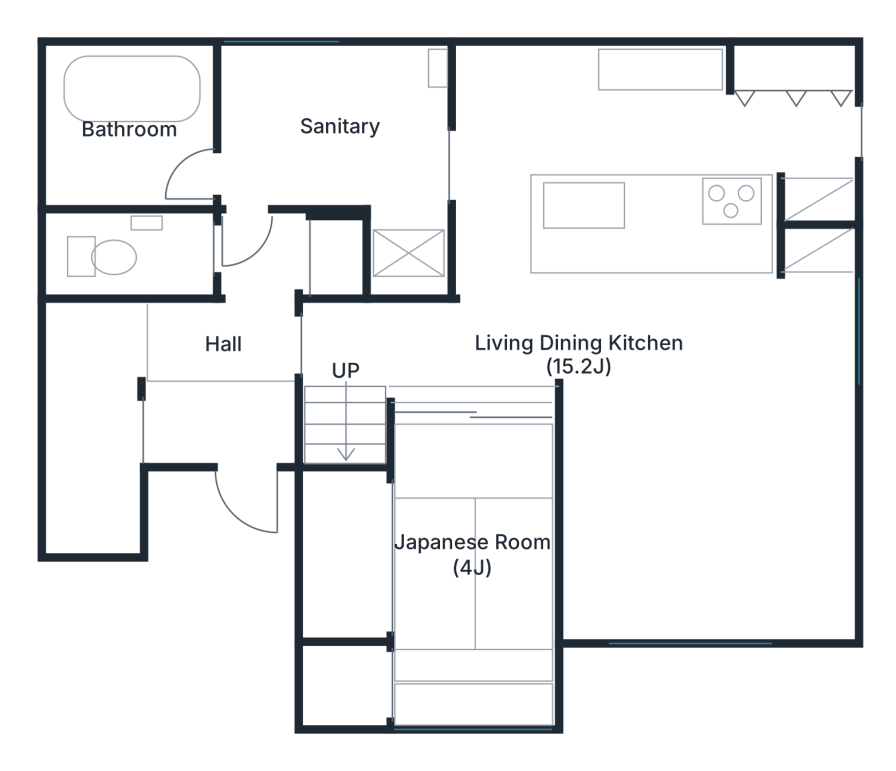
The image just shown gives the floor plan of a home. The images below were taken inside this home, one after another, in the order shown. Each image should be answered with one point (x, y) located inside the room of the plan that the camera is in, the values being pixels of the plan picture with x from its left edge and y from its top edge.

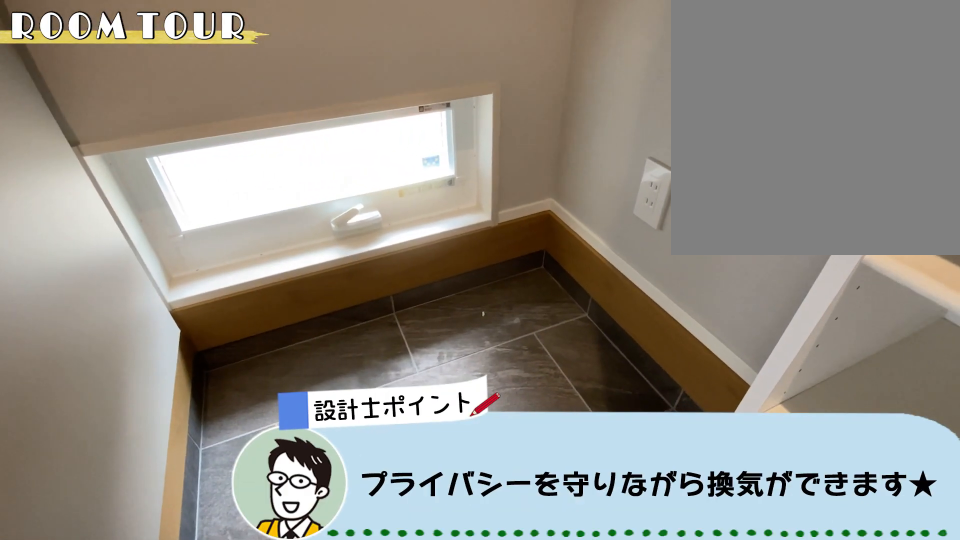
(216, 382)
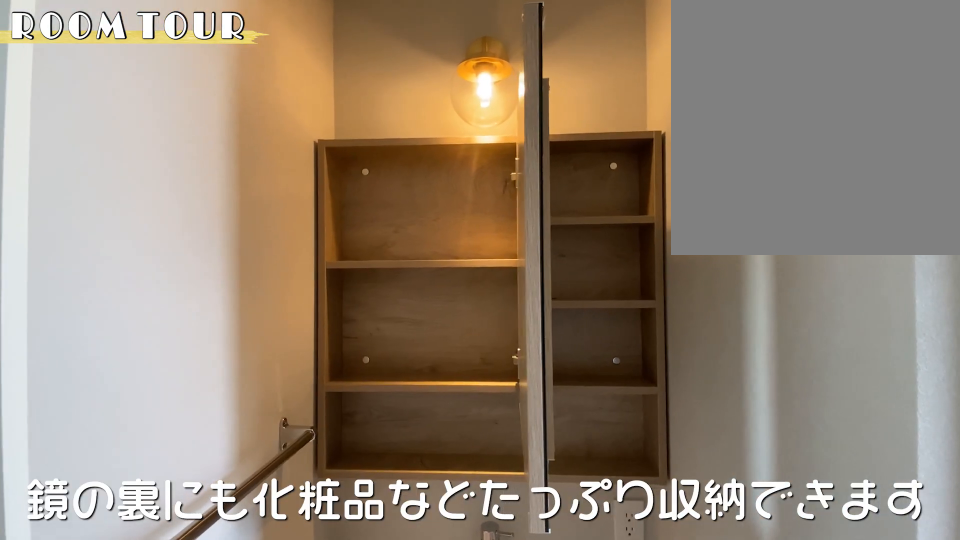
(270, 258)
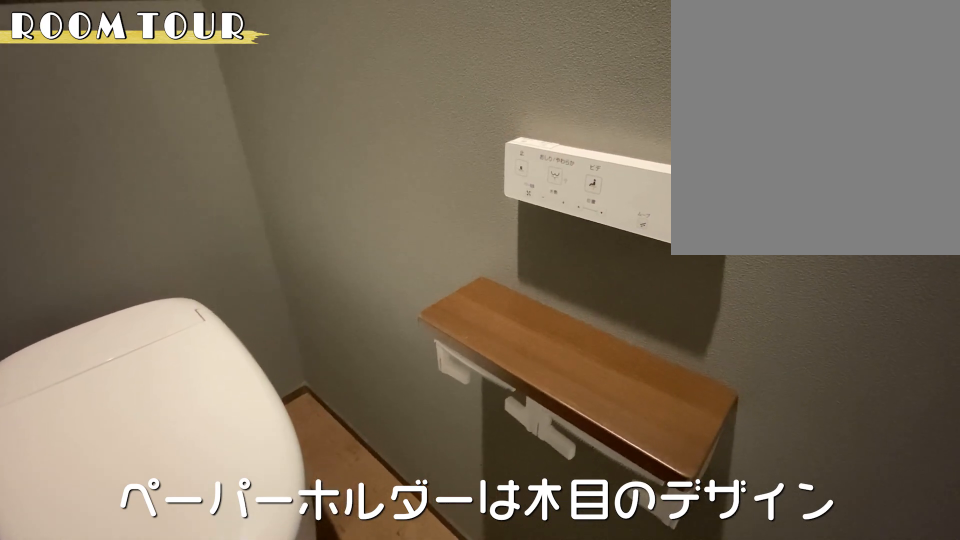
(157, 253)
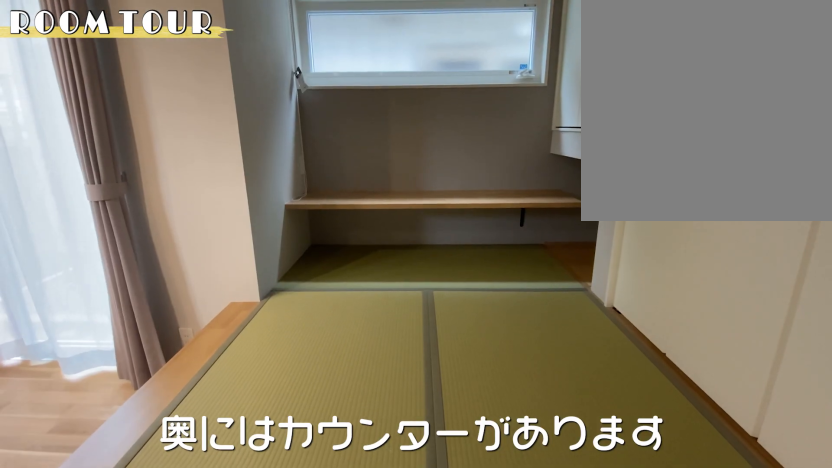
(475, 578)
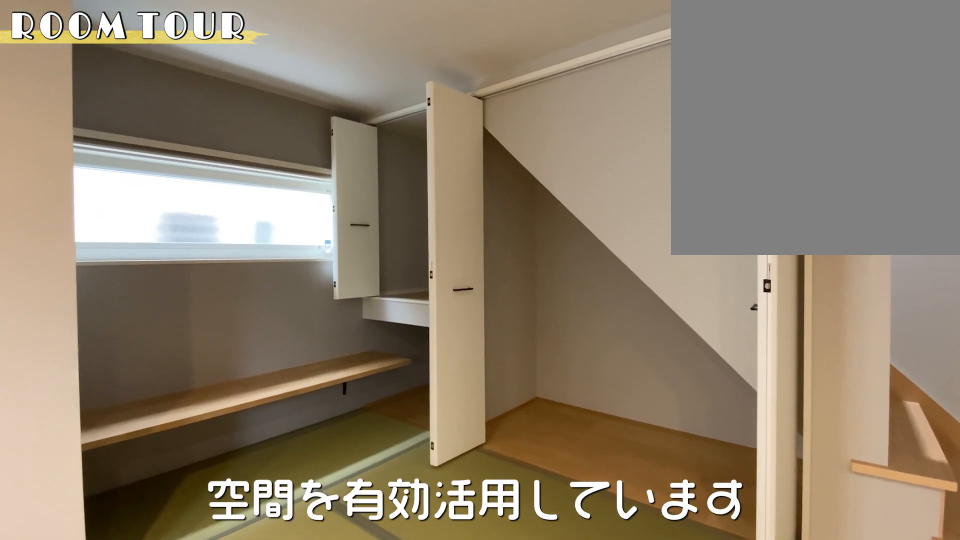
(474, 578)
